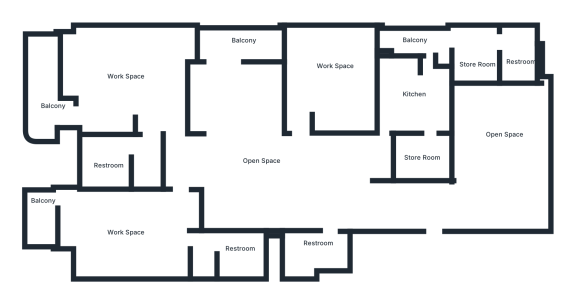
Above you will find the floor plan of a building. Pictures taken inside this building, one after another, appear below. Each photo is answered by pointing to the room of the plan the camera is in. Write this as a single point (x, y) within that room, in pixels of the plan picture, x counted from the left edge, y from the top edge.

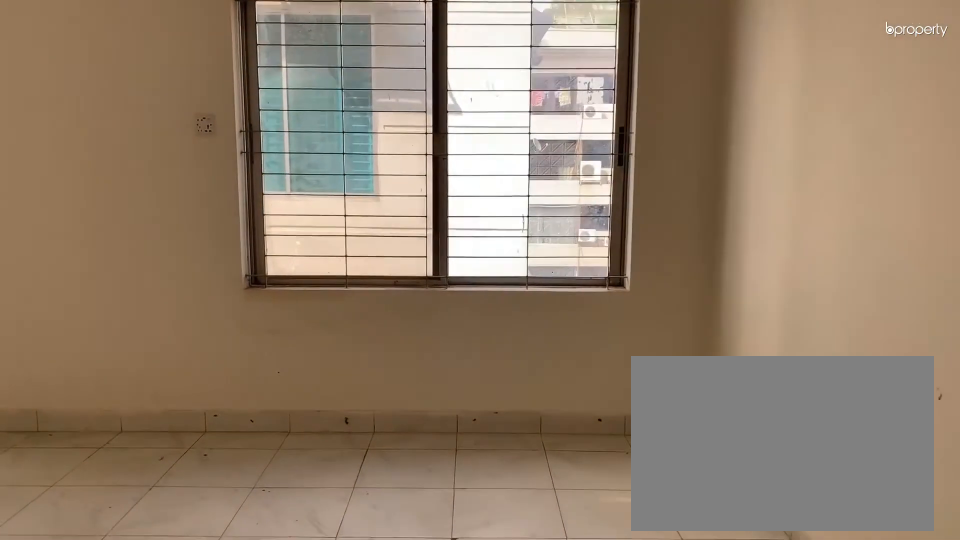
(505, 156)
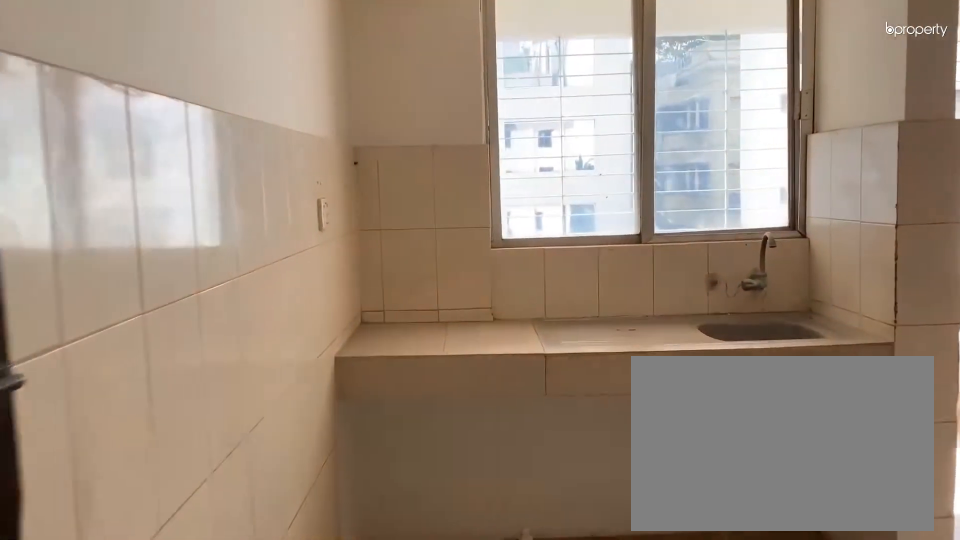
(422, 101)
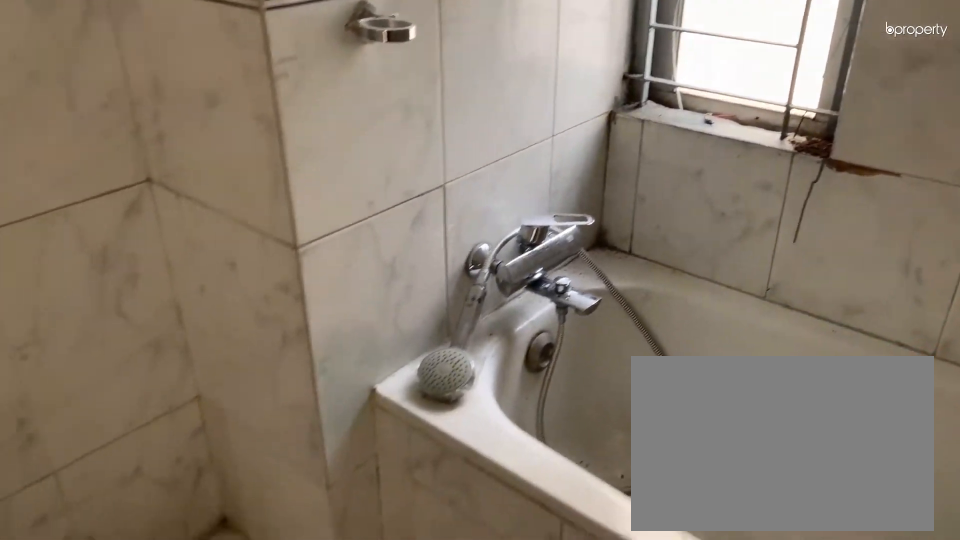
(113, 153)
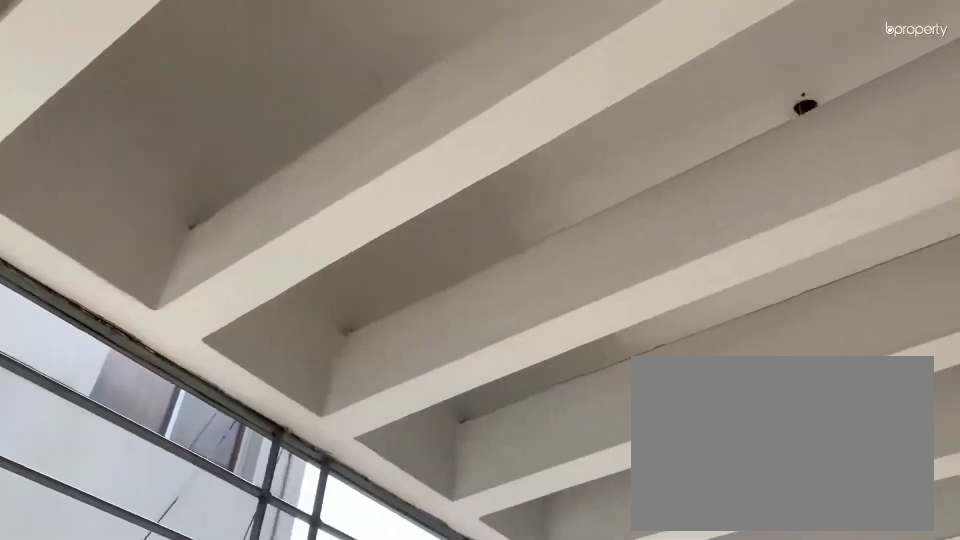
(42, 107)
